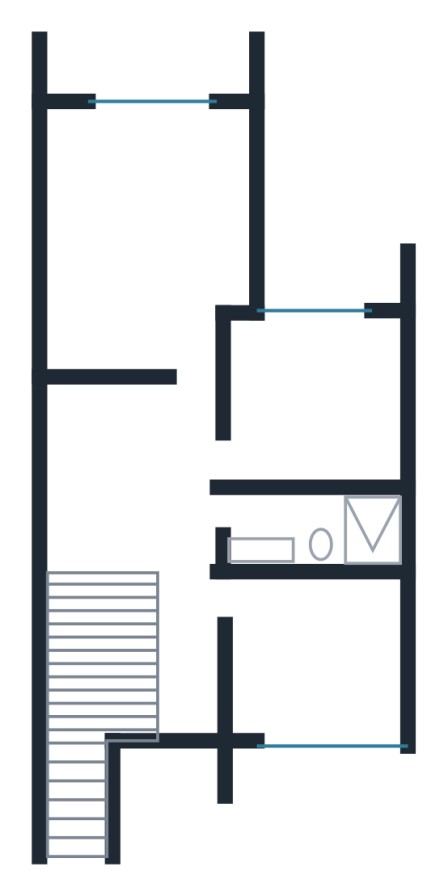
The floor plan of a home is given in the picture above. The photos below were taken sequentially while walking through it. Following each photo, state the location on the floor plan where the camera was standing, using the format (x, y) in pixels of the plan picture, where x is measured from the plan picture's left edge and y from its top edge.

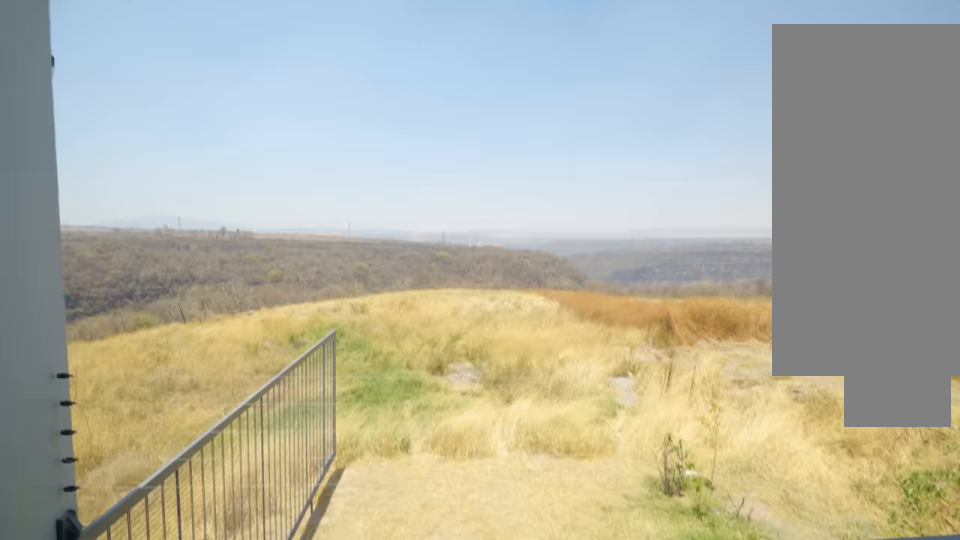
(144, 77)
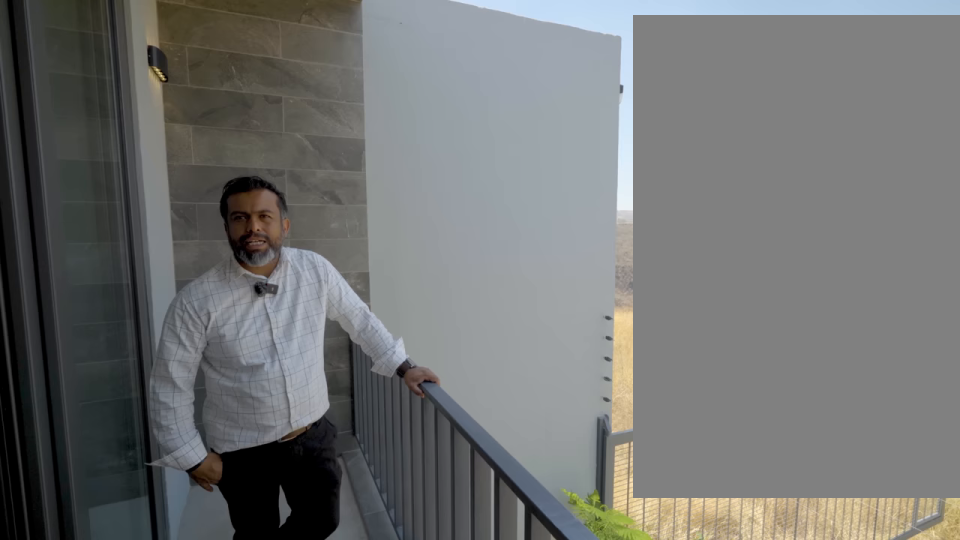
(169, 75)
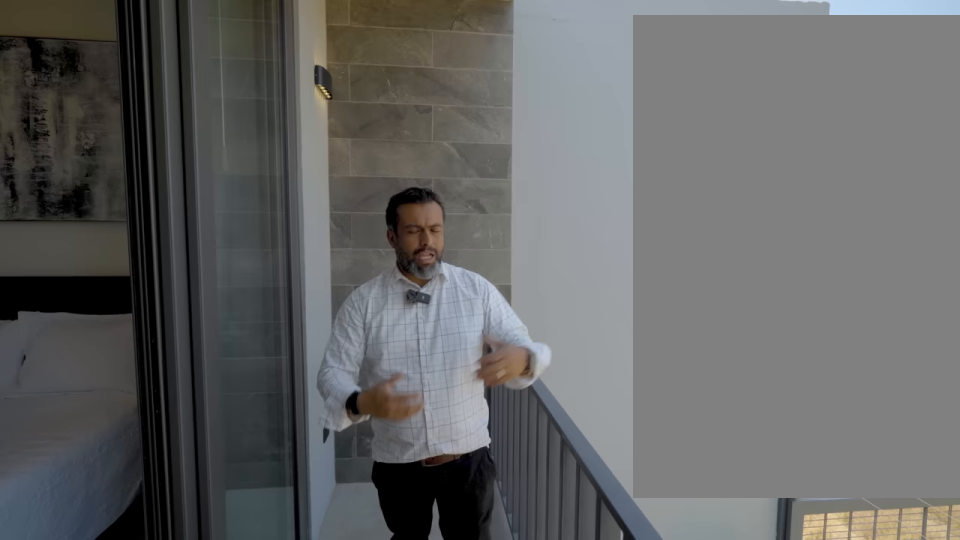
(168, 76)
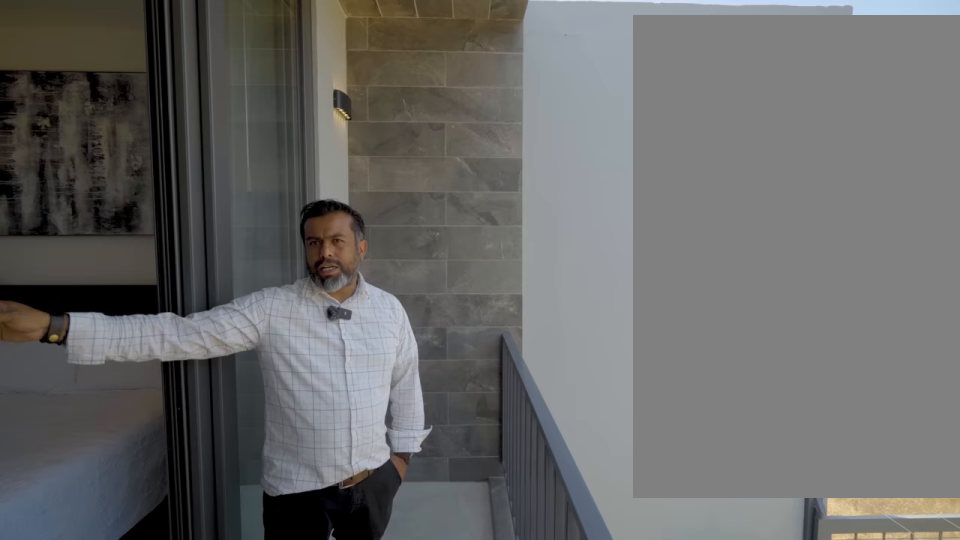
(168, 76)
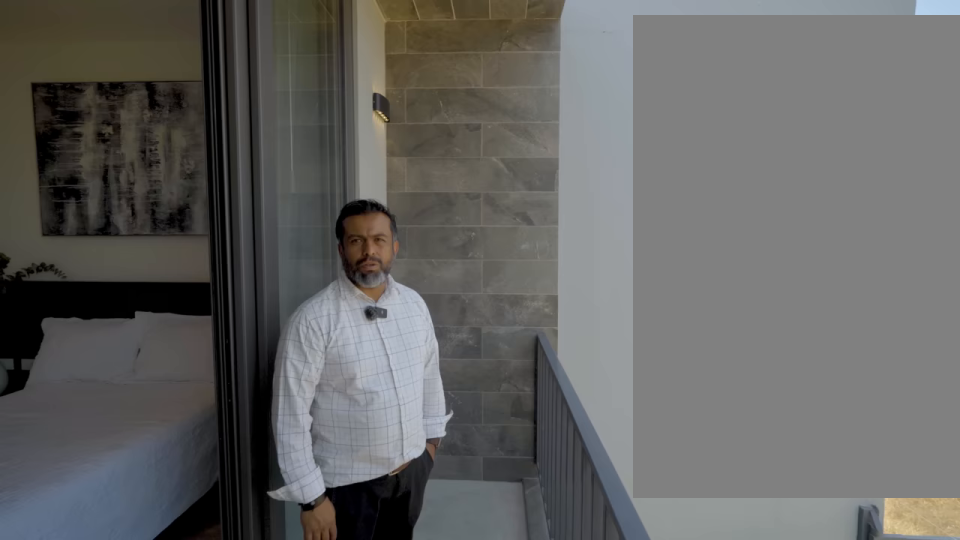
(169, 75)
